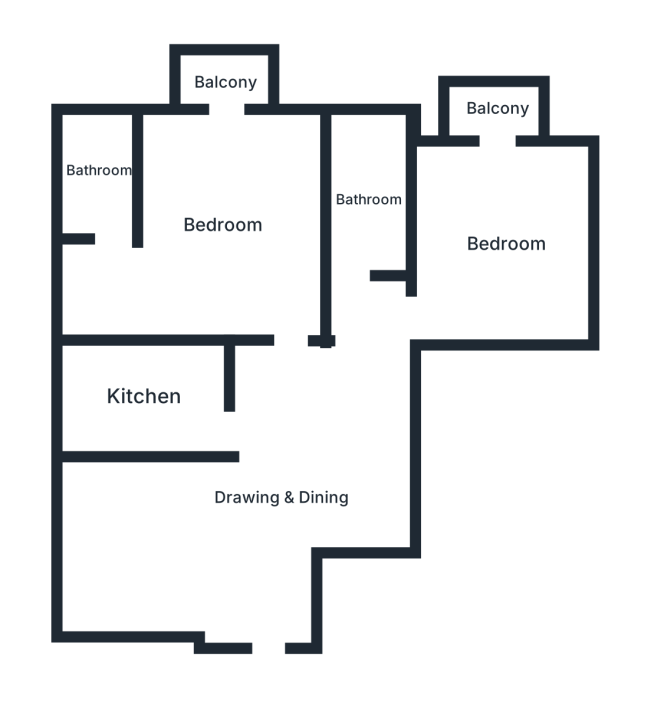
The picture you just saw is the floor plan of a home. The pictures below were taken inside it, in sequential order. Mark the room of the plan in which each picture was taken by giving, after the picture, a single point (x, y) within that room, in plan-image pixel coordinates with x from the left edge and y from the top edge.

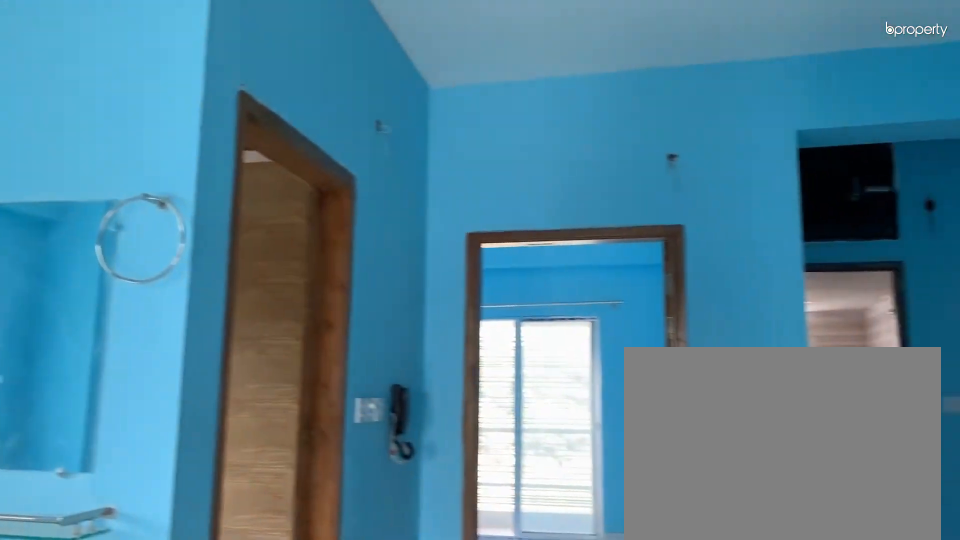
(281, 501)
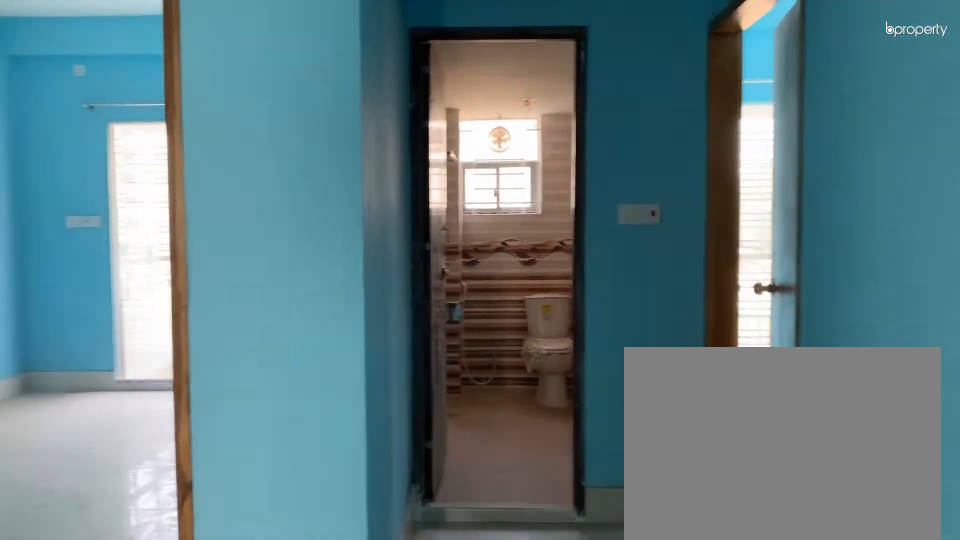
(284, 498)
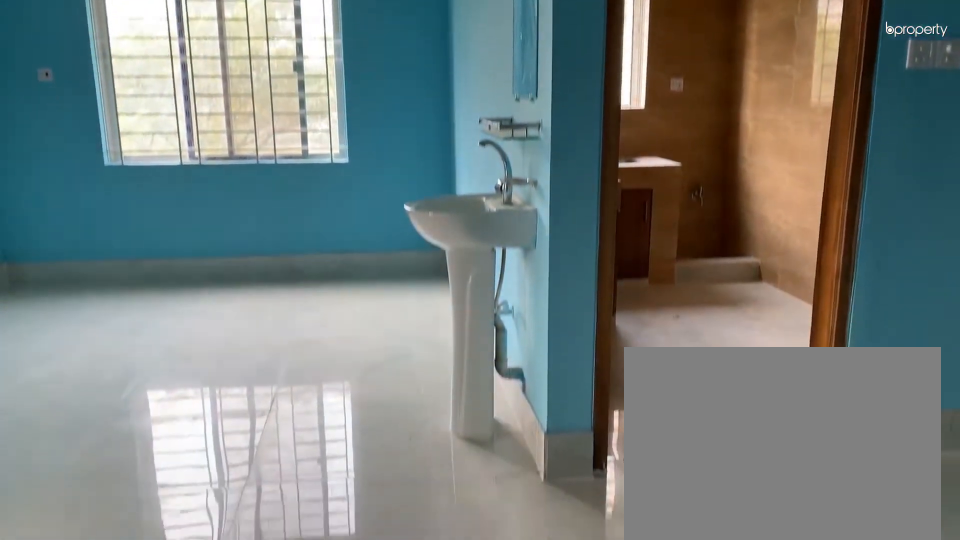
(276, 492)
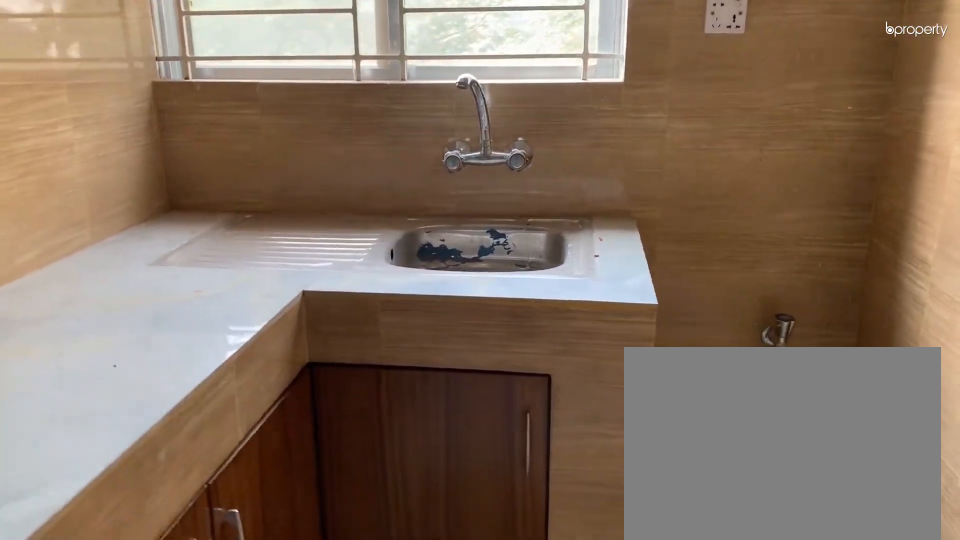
(137, 391)
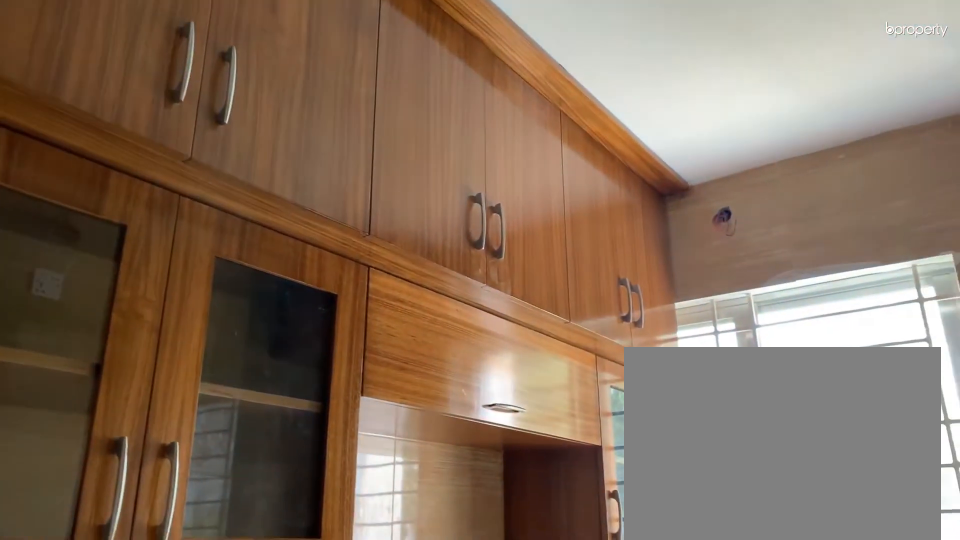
(146, 394)
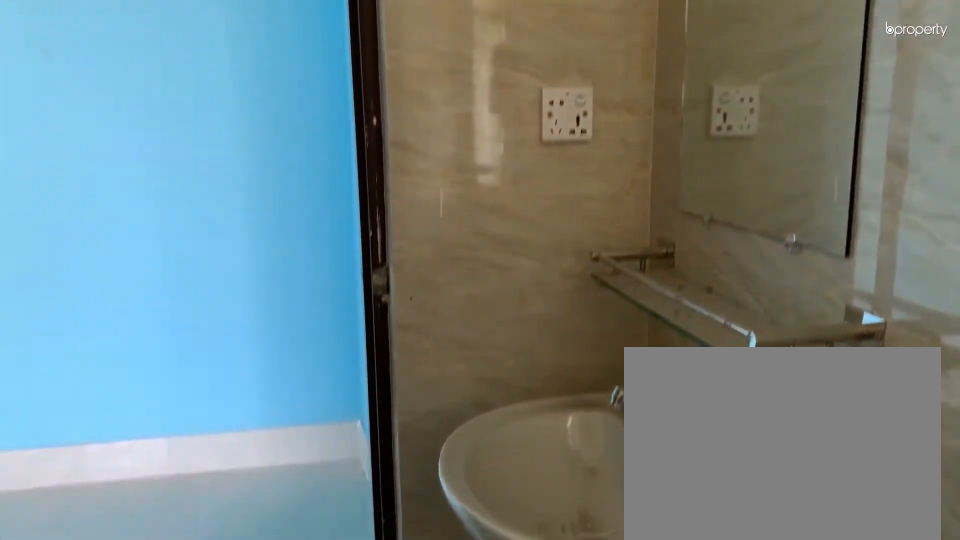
(102, 169)
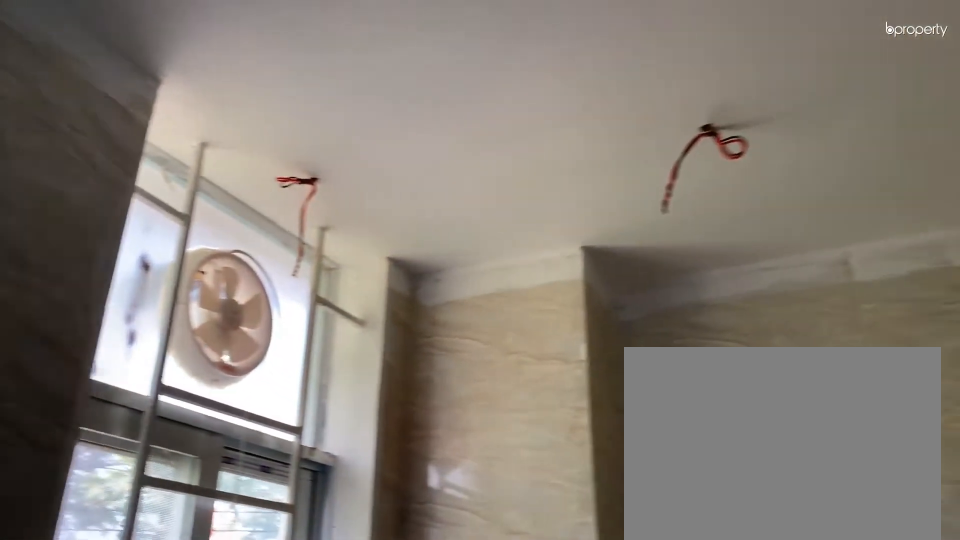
(99, 170)
